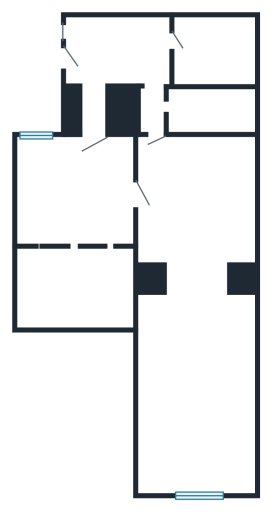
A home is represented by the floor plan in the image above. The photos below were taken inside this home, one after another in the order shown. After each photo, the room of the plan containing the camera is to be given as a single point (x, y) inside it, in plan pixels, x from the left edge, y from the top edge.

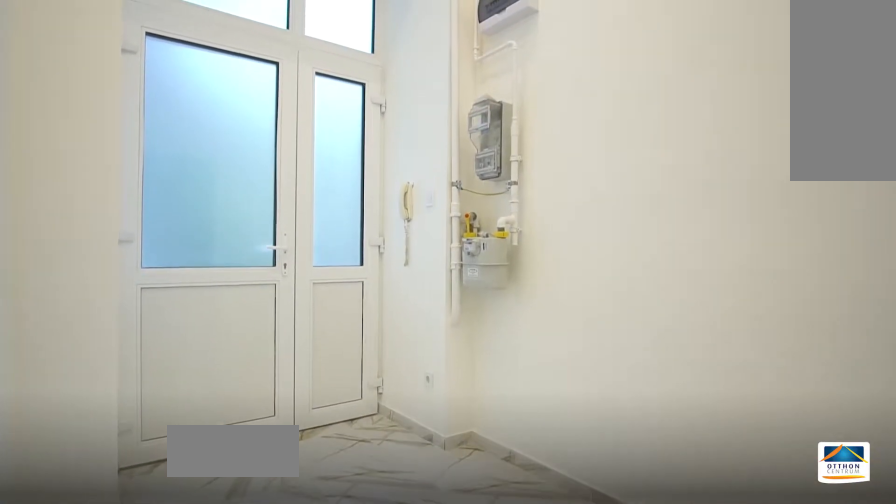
(124, 54)
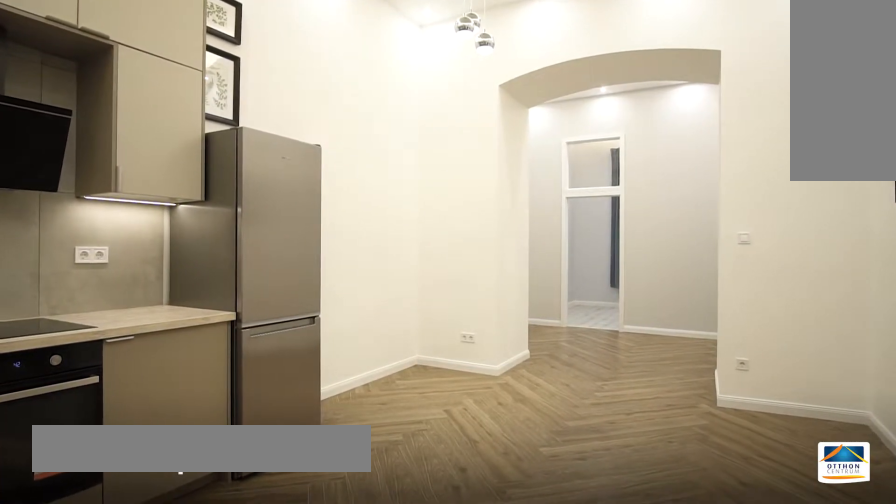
(199, 206)
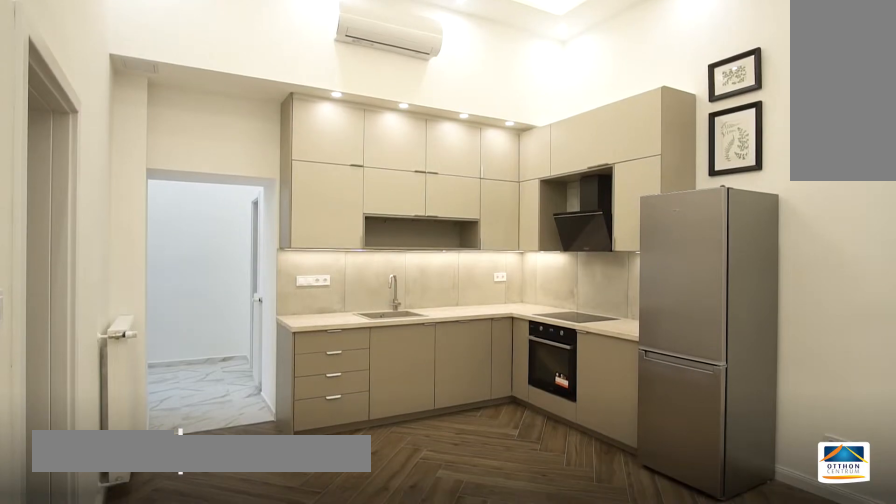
(198, 207)
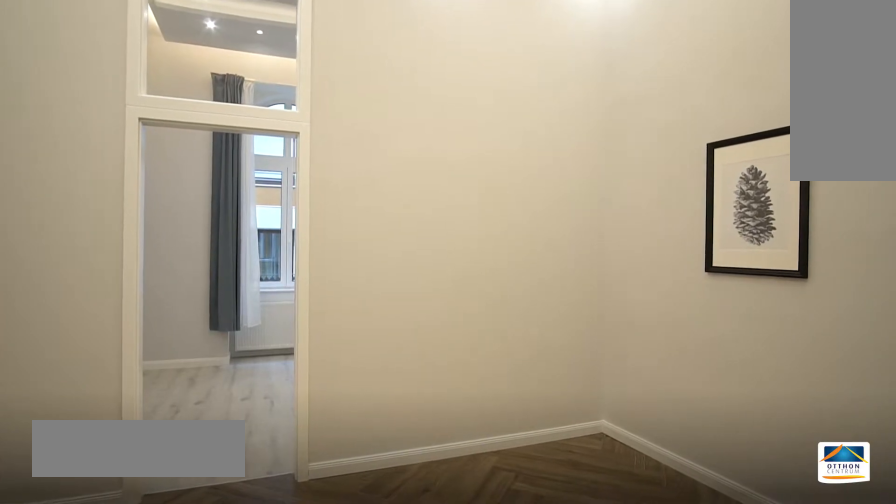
(198, 312)
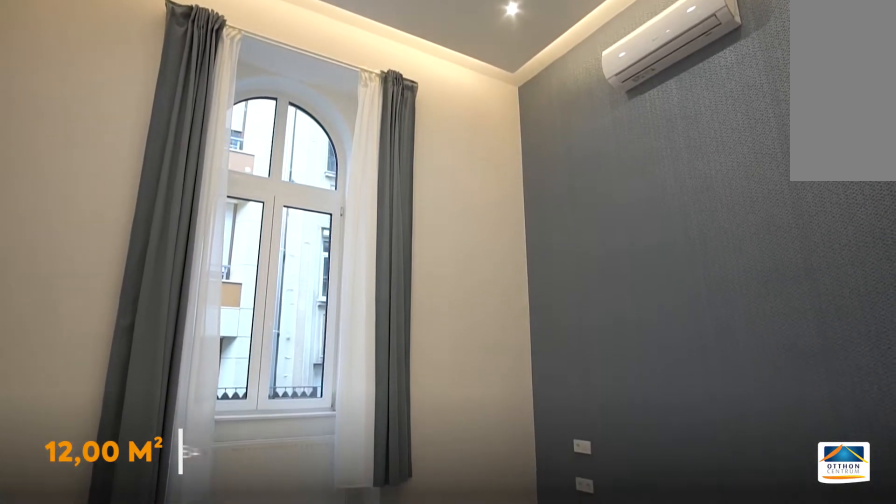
(199, 436)
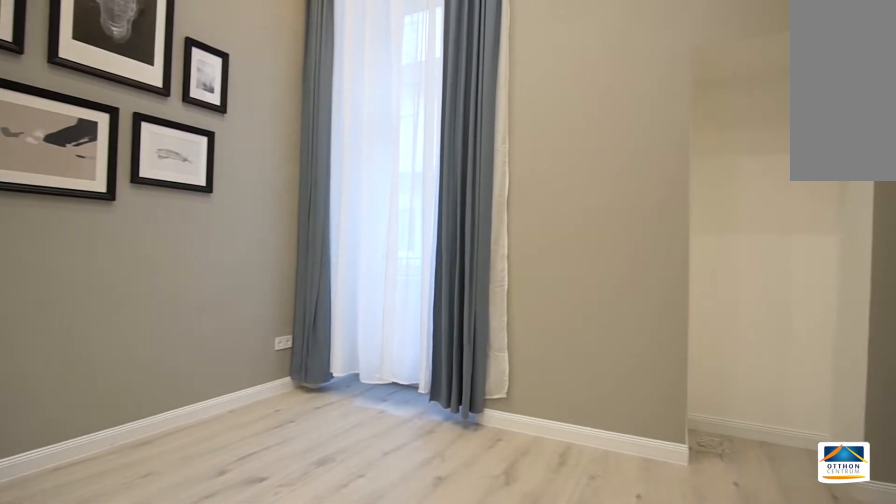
(80, 209)
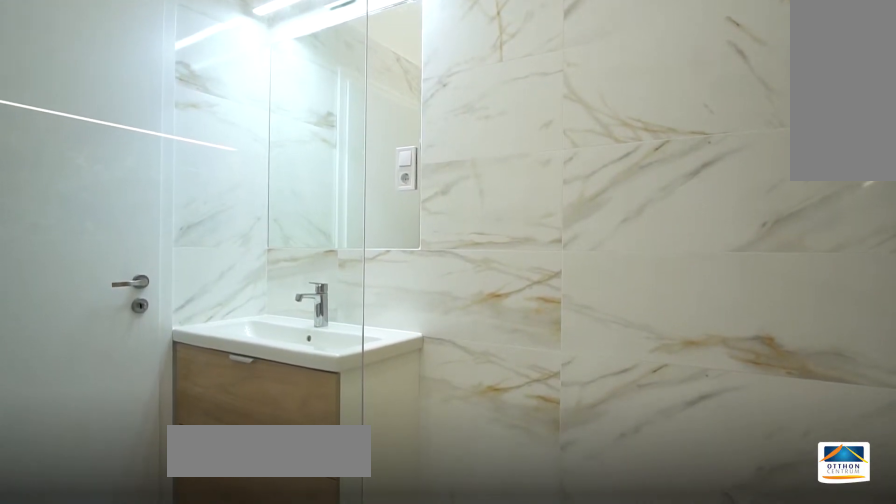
(215, 53)
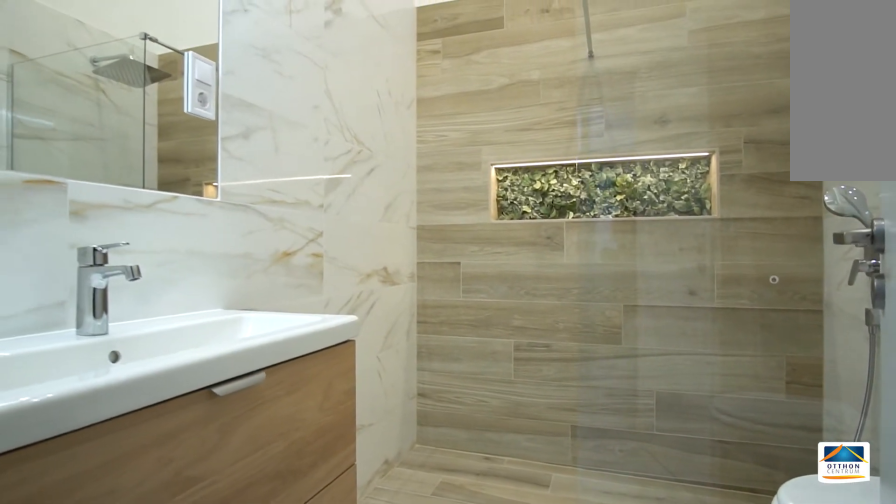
(214, 53)
